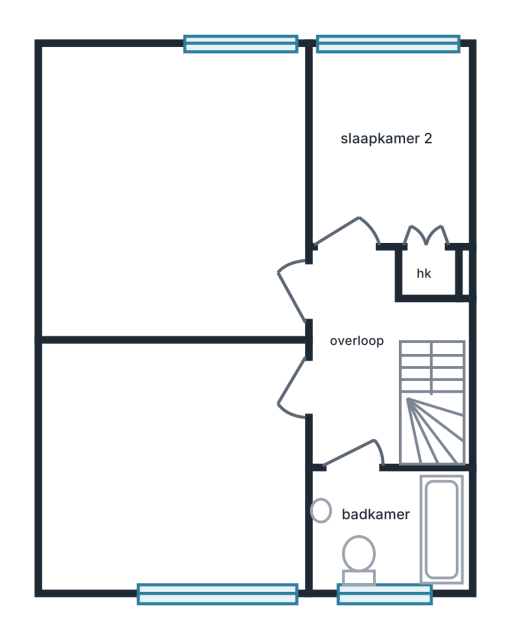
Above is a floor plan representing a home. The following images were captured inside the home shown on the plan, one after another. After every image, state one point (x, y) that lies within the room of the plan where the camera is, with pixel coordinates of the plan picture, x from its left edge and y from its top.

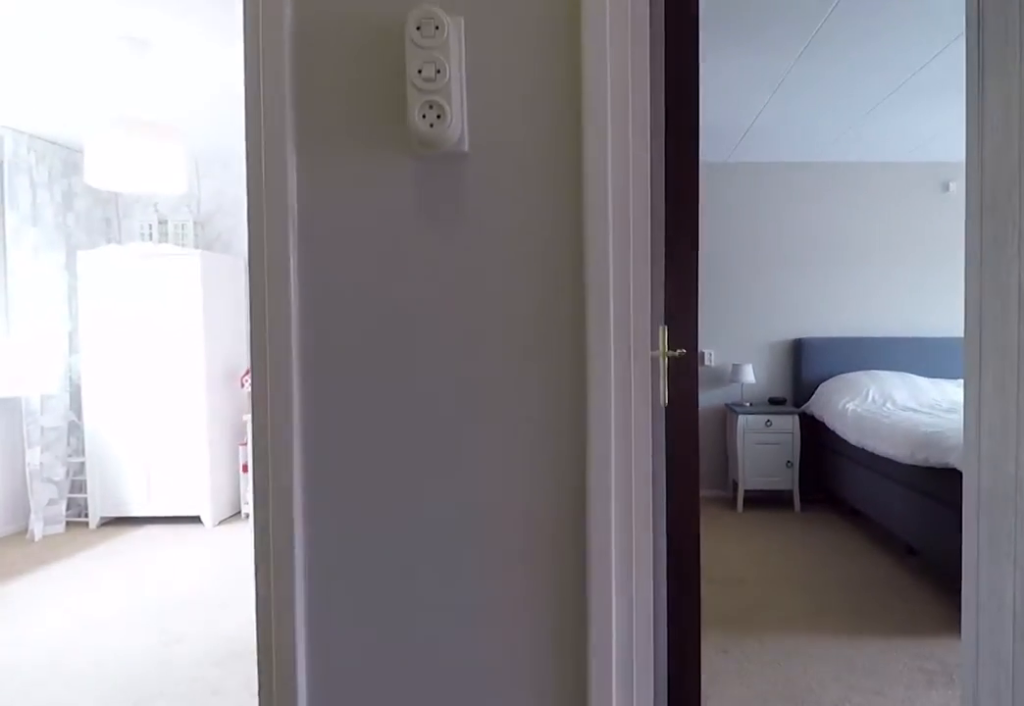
(363, 357)
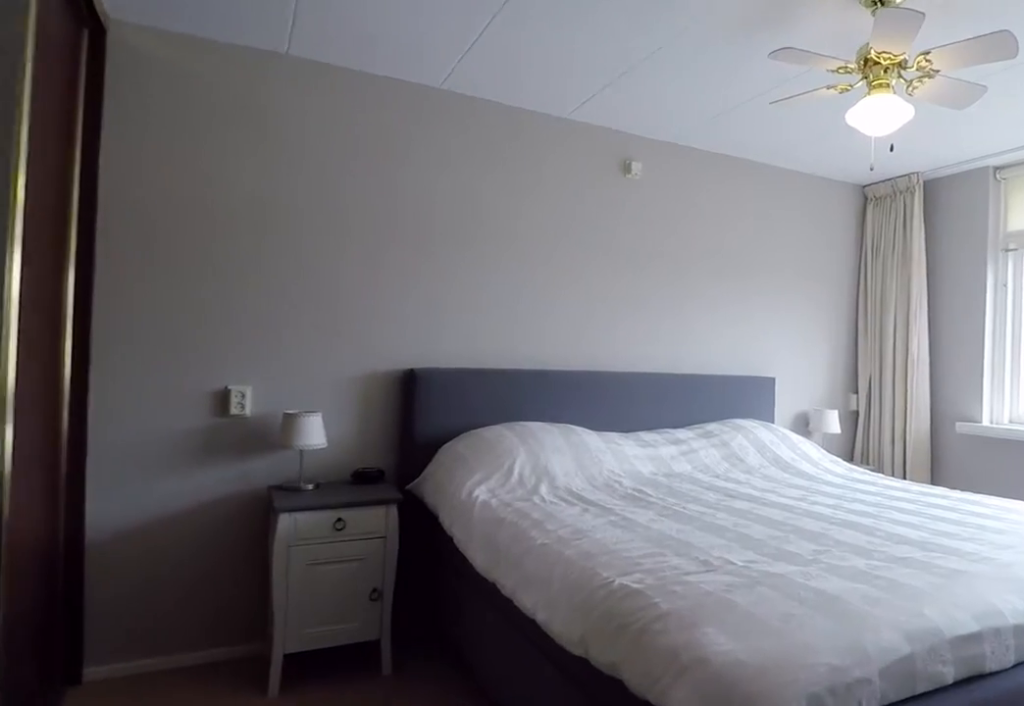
(174, 195)
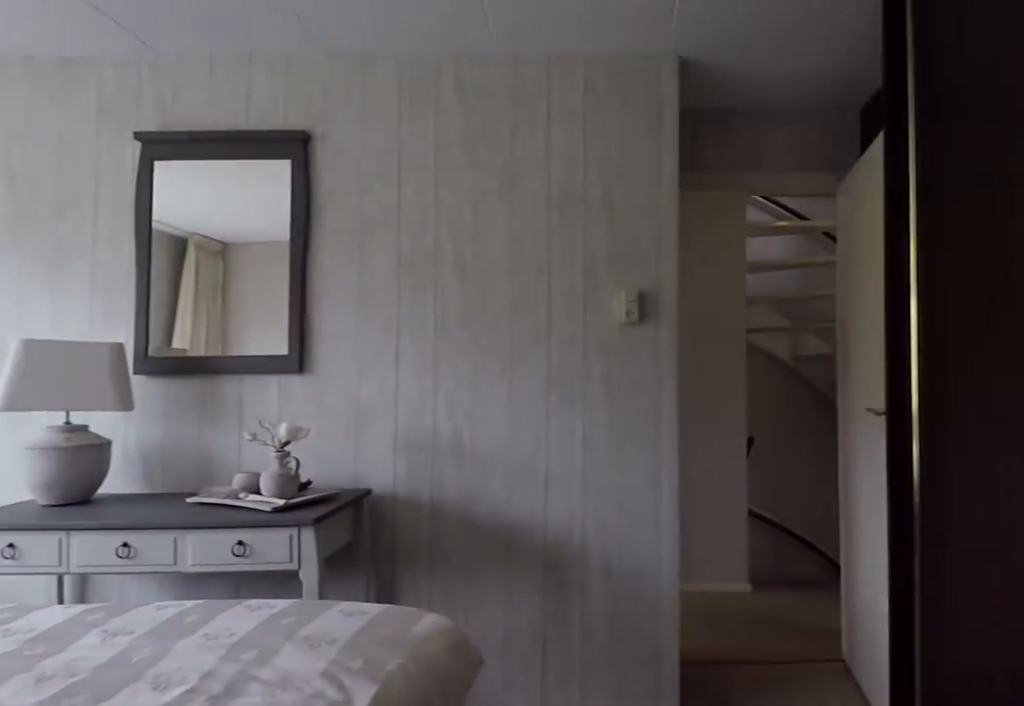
(174, 195)
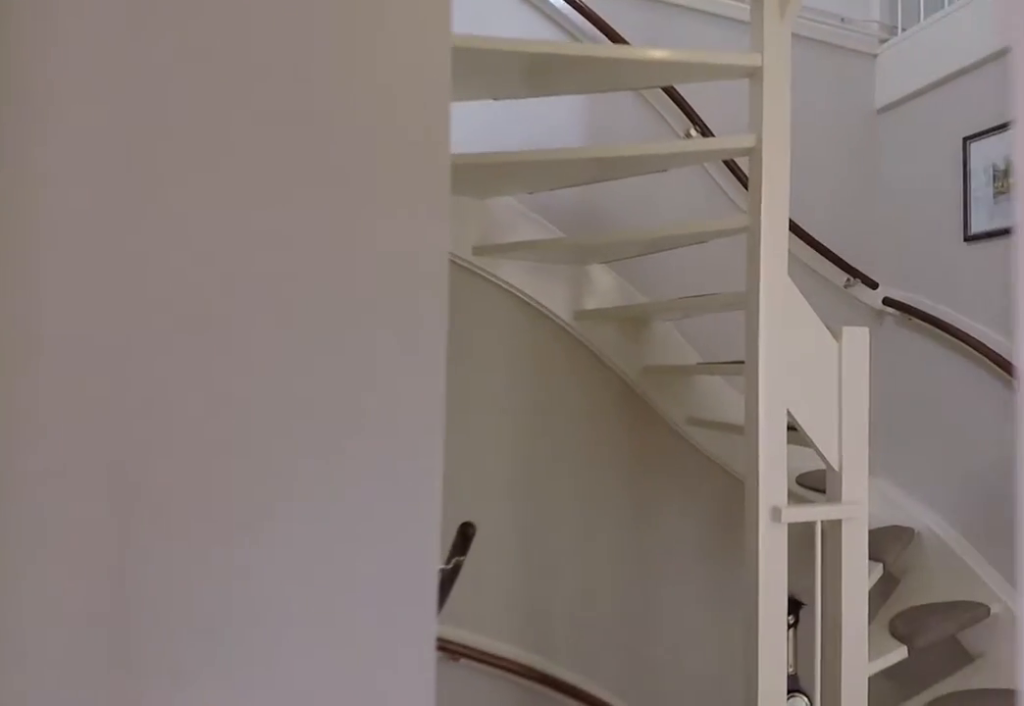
(363, 357)
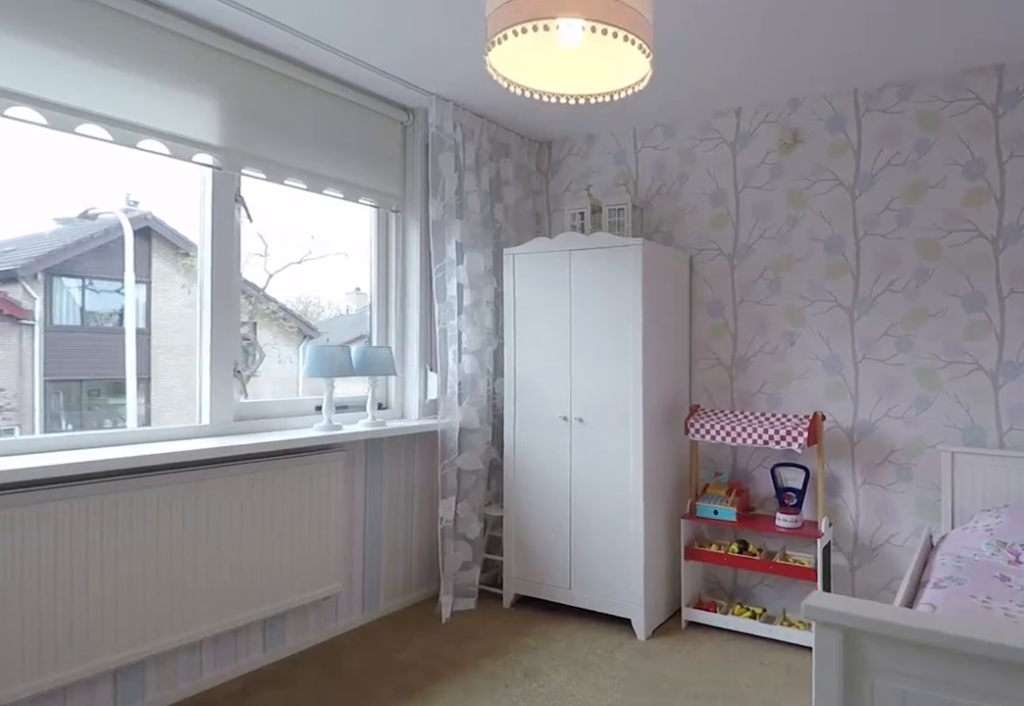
(57, 460)
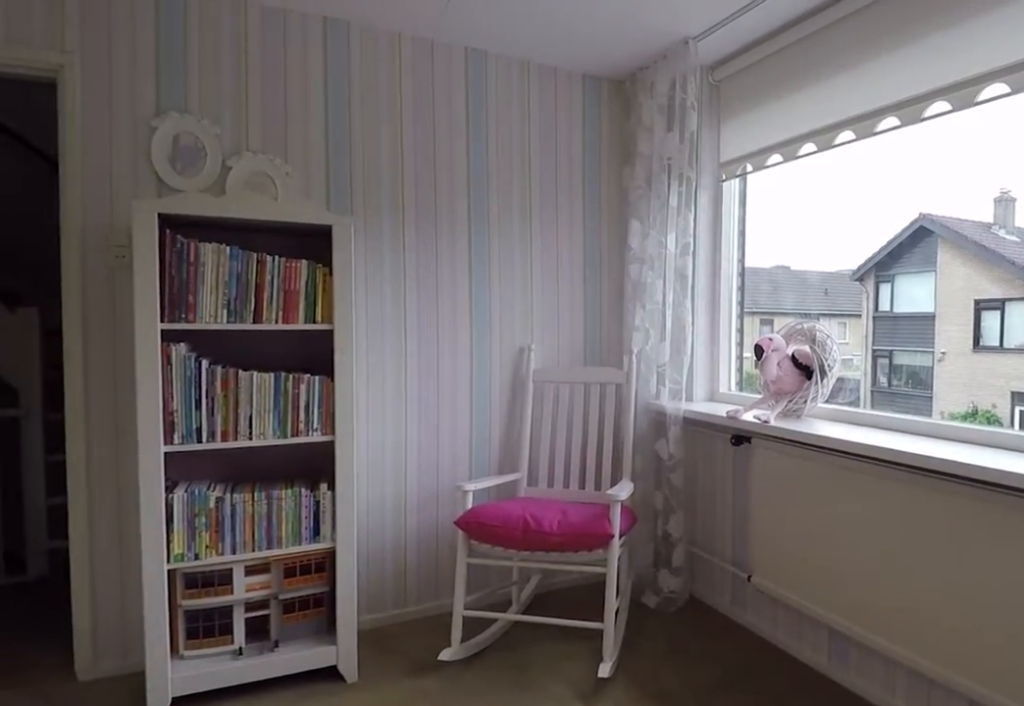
(57, 460)
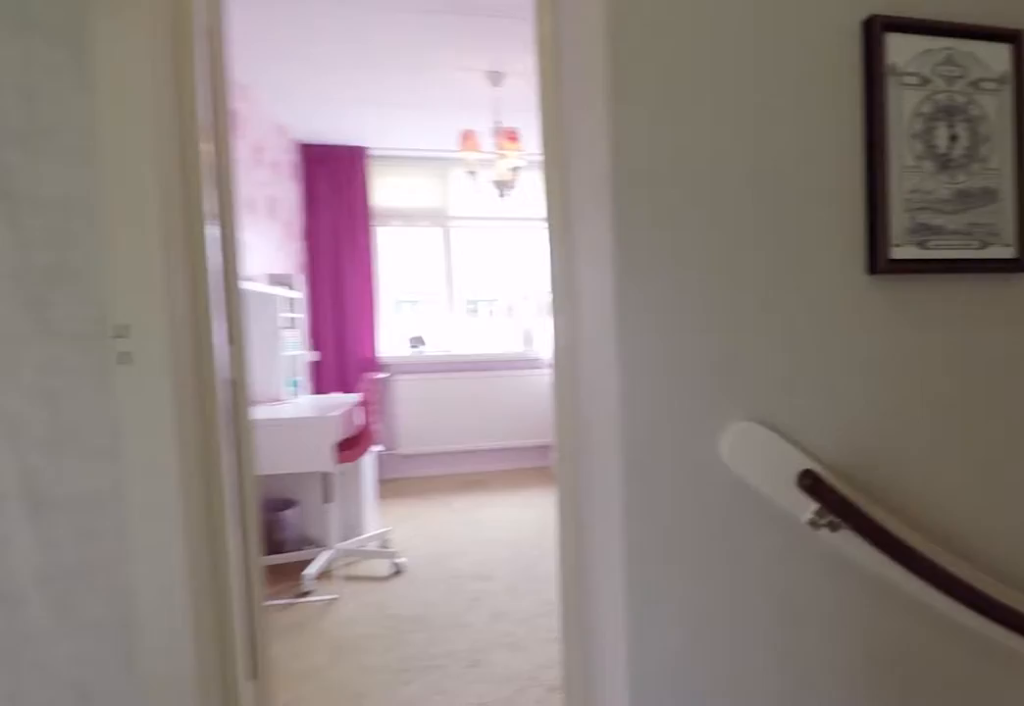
(363, 358)
